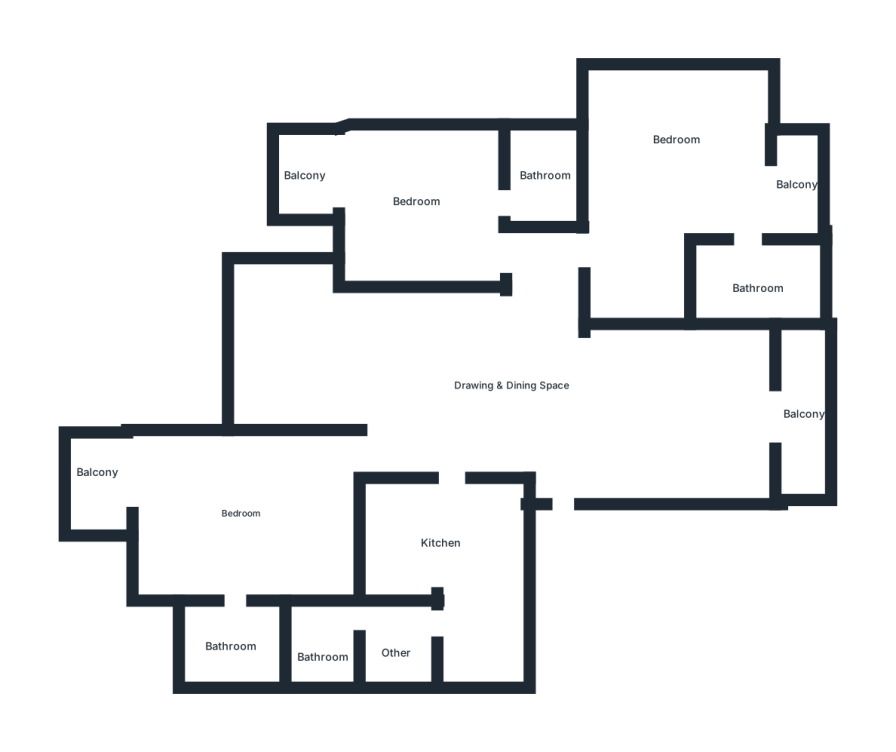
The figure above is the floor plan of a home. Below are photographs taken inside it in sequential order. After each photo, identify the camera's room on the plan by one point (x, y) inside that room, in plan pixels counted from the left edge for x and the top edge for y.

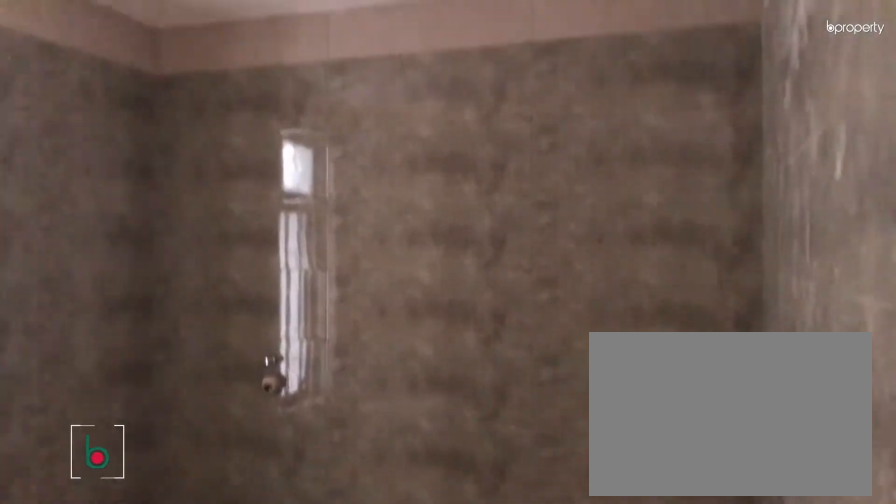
(247, 637)
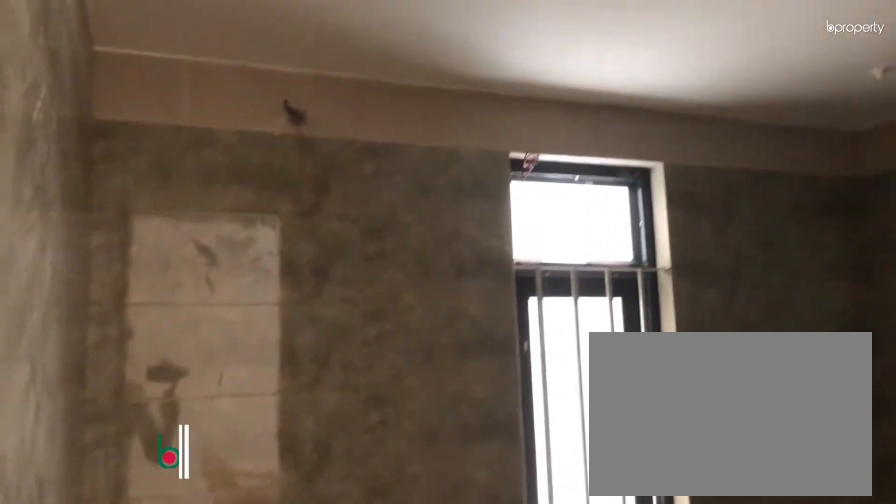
(247, 637)
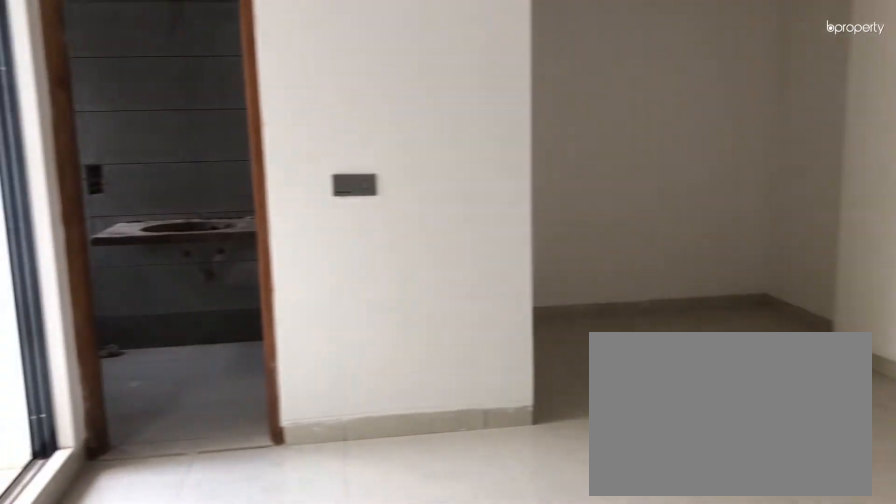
(683, 181)
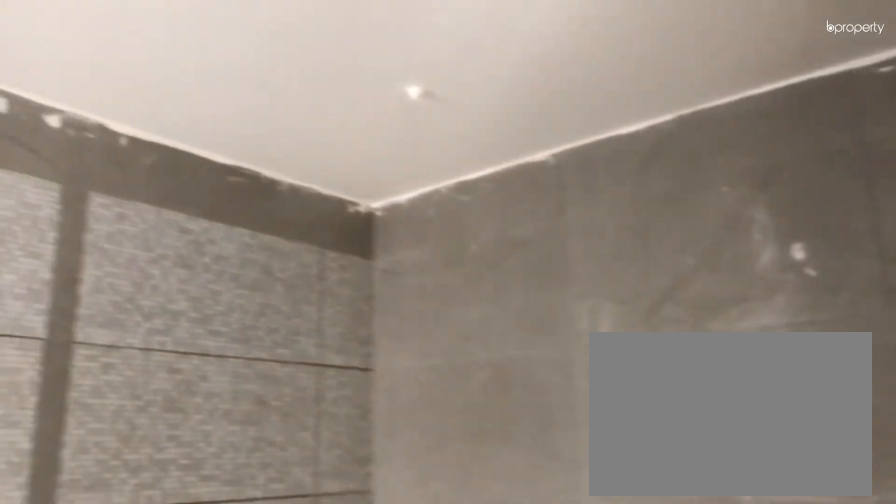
(749, 287)
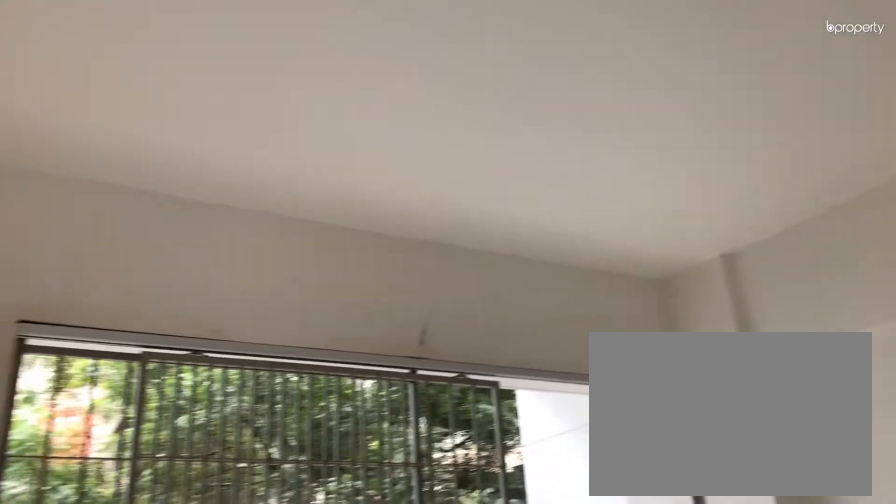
(442, 206)
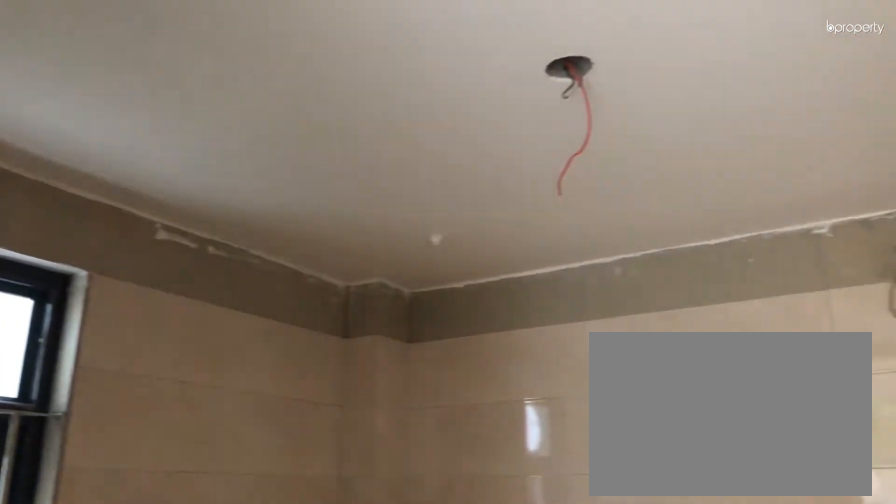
(554, 180)
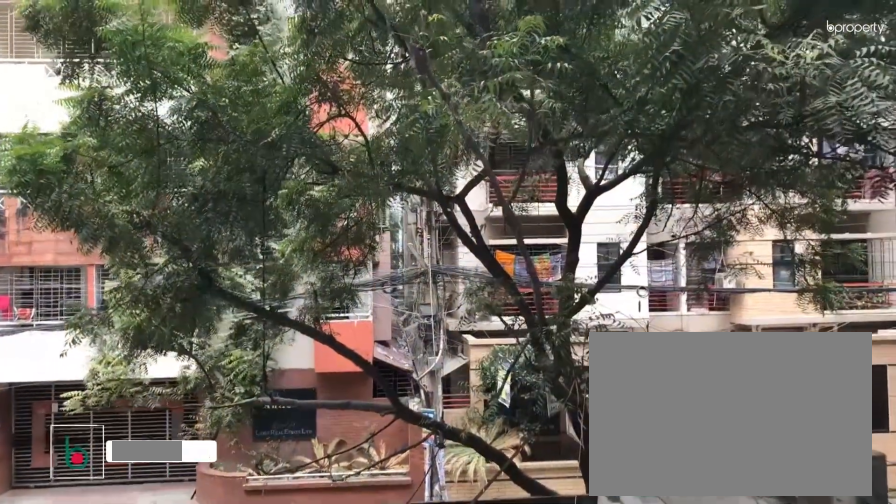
(335, 177)
